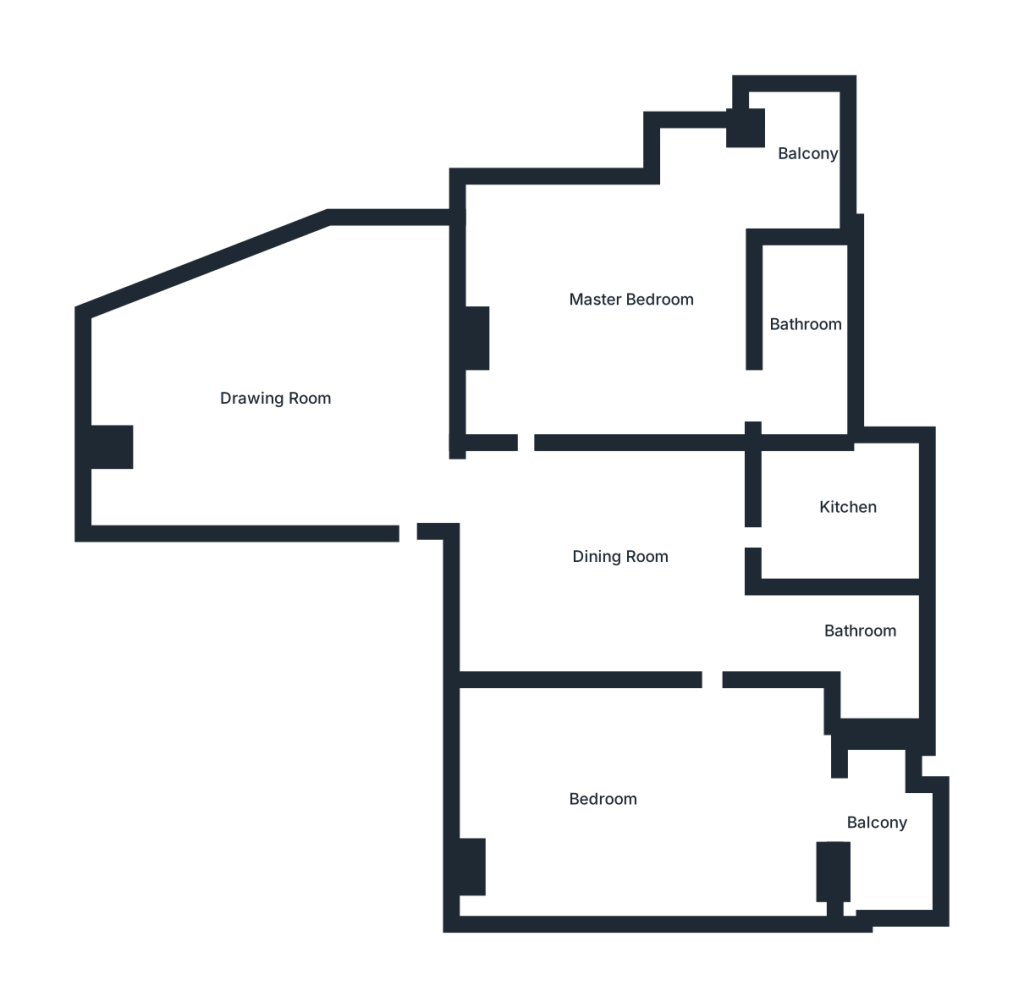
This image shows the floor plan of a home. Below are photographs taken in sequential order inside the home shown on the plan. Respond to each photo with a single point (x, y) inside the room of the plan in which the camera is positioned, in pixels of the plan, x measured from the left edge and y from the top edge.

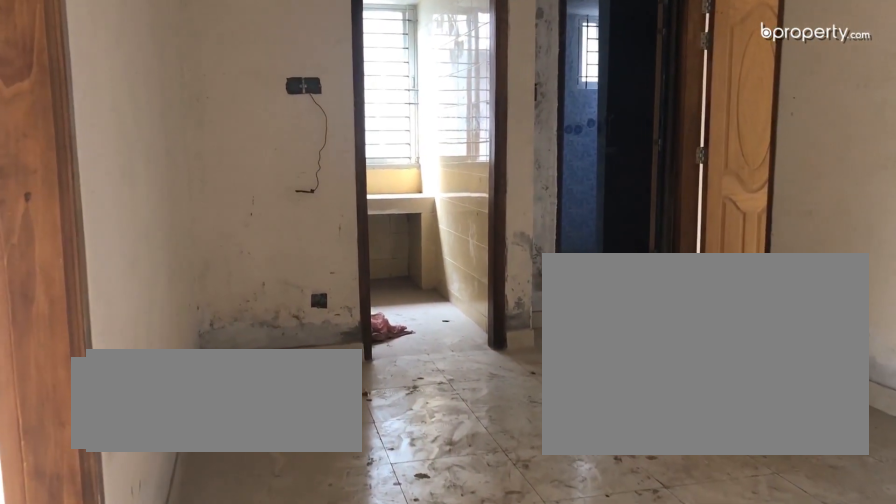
(589, 577)
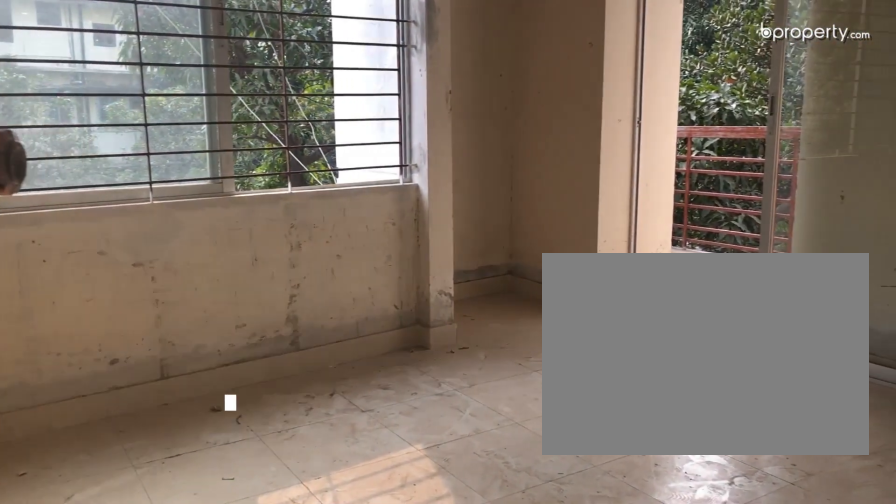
(633, 338)
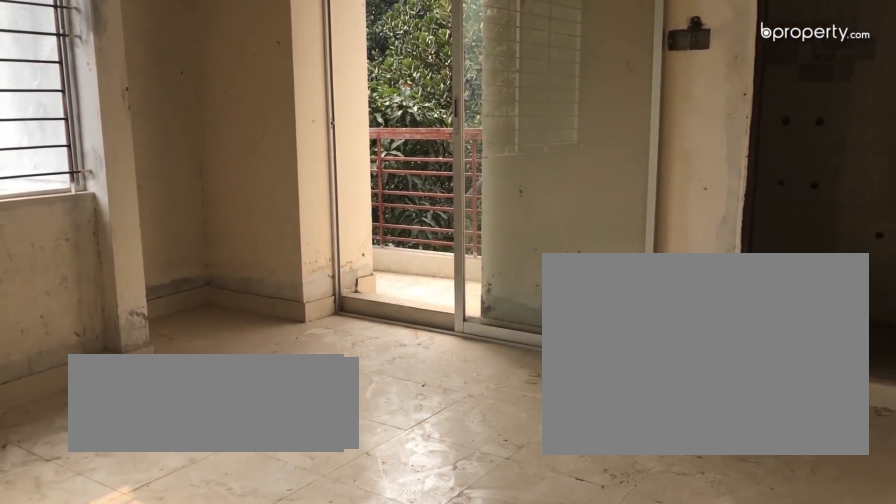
(633, 338)
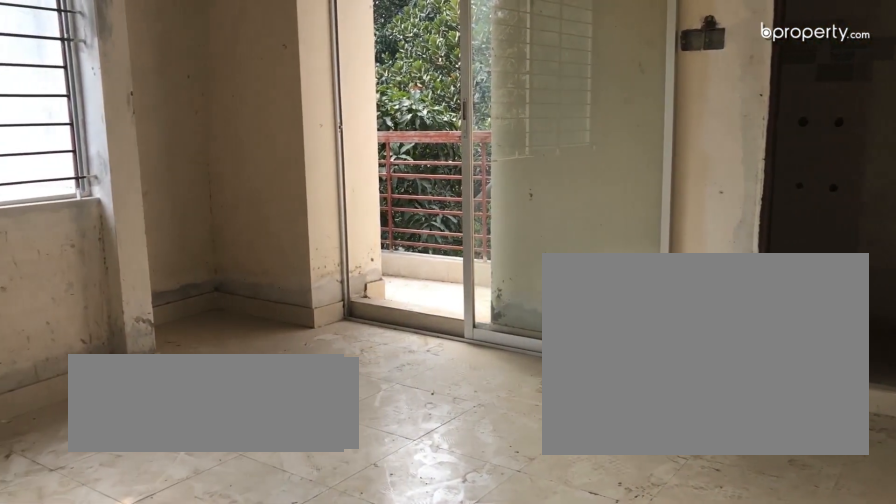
(633, 338)
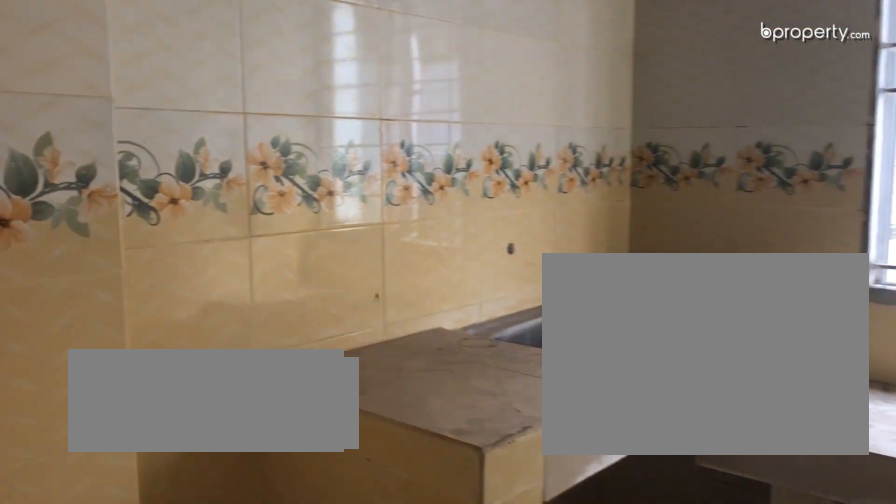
(837, 517)
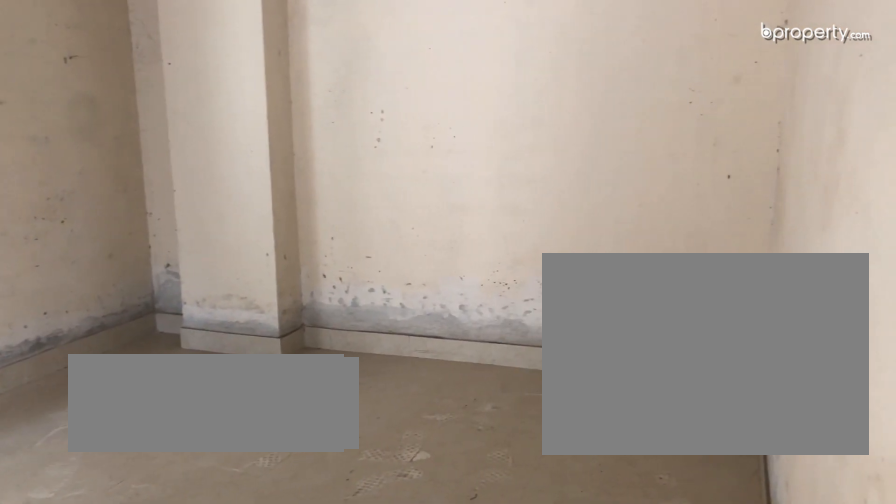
(675, 786)
